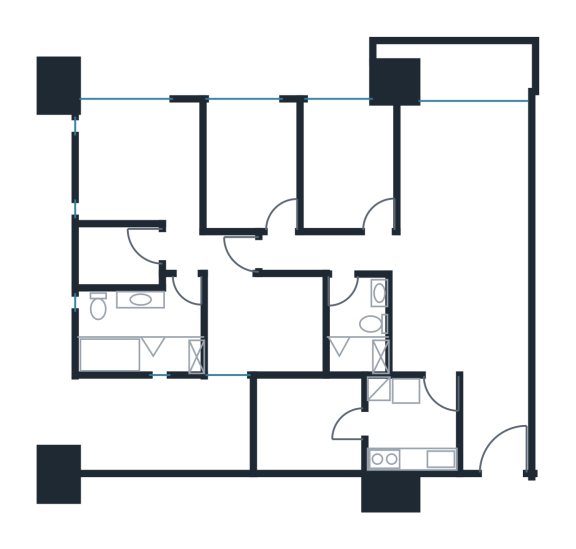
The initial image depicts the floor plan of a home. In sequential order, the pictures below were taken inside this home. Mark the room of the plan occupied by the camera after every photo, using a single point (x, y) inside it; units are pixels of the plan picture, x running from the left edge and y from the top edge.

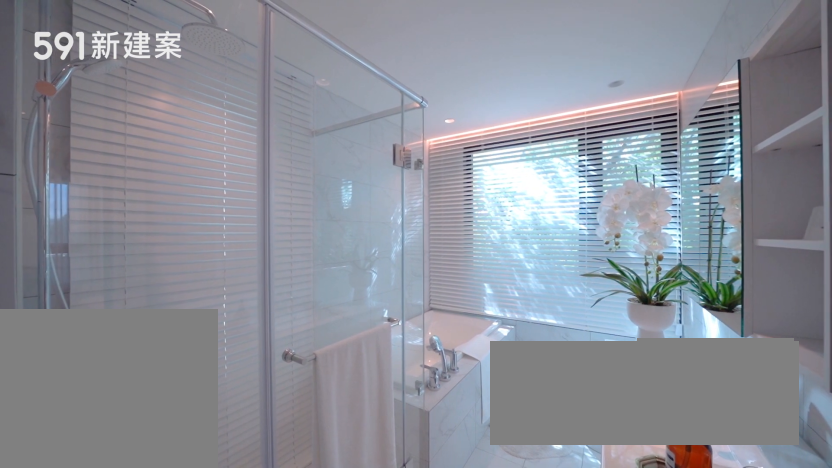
(134, 328)
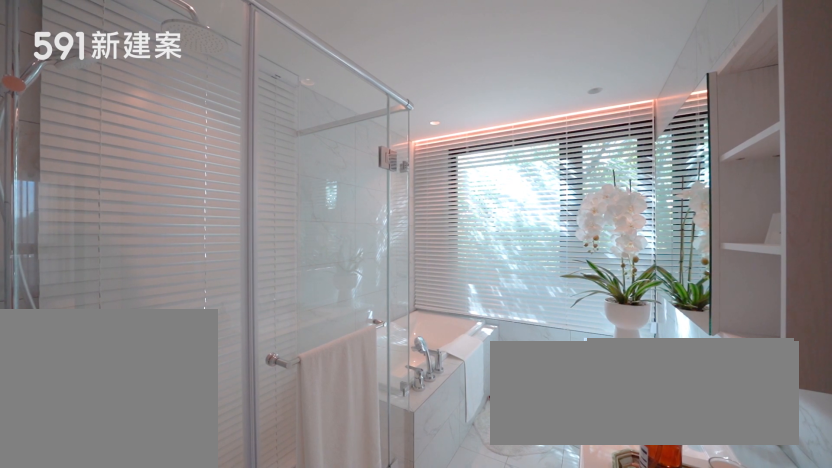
(134, 328)
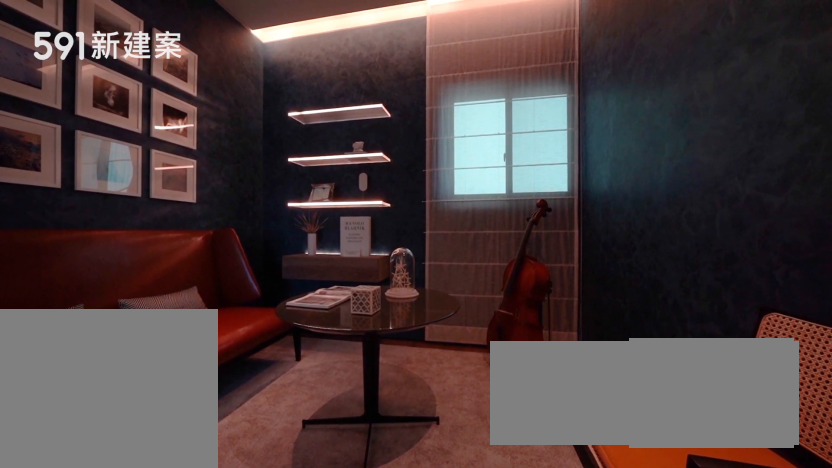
(269, 326)
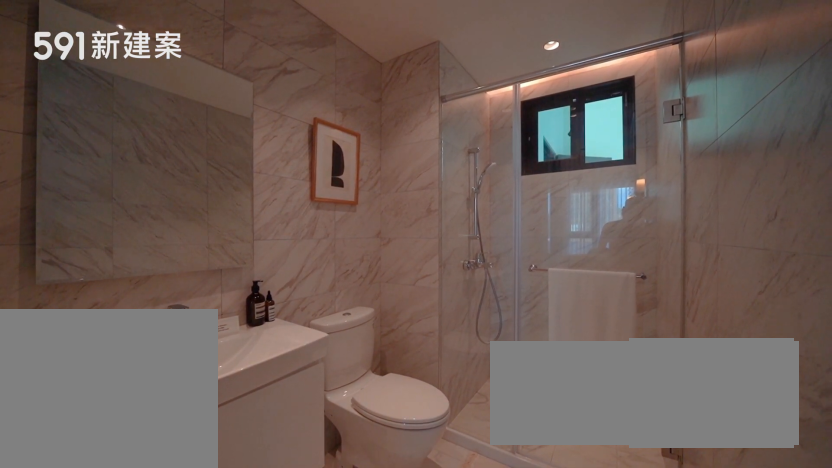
(355, 329)
